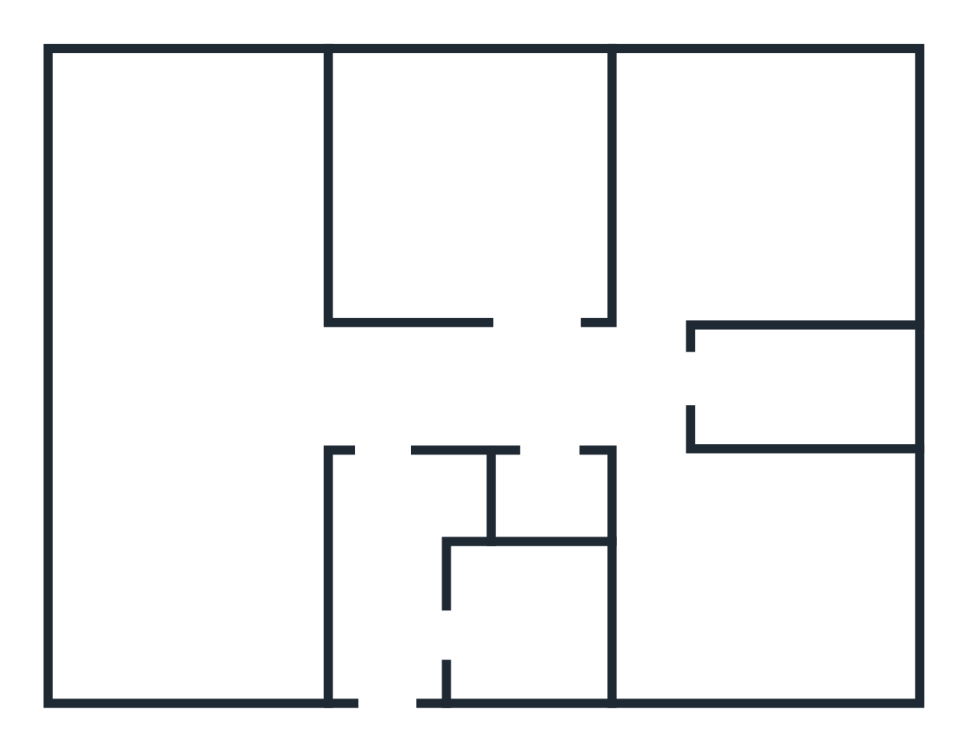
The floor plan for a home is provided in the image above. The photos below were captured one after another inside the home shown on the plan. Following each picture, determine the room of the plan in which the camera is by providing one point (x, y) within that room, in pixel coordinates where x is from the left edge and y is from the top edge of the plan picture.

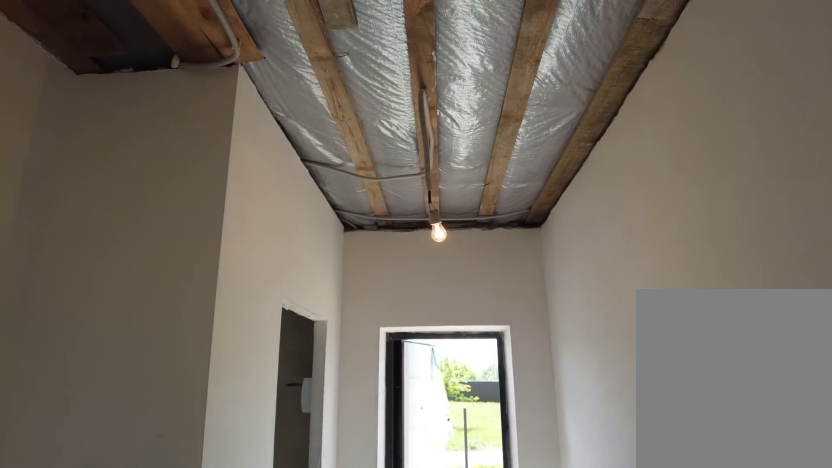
(379, 526)
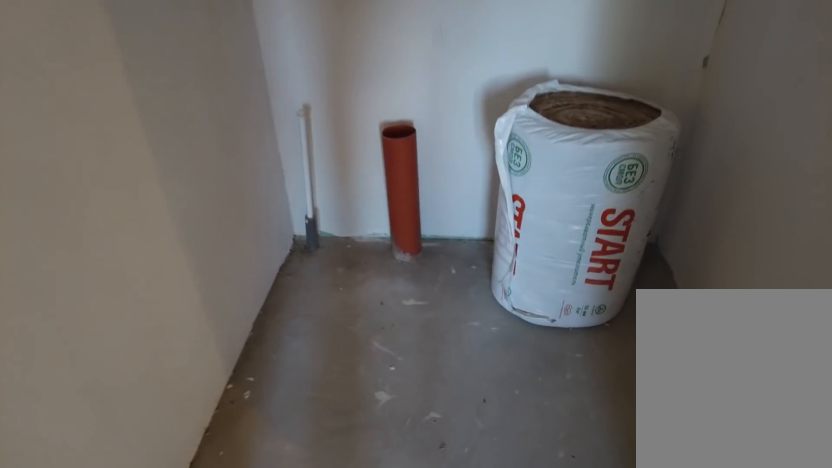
(563, 410)
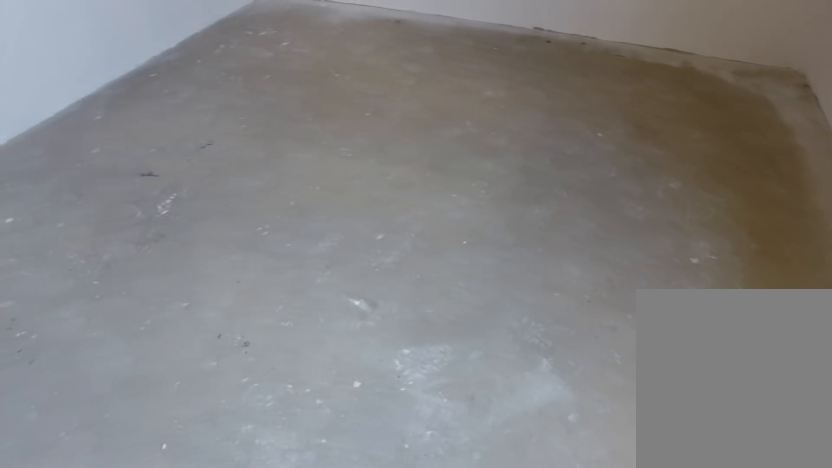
(700, 607)
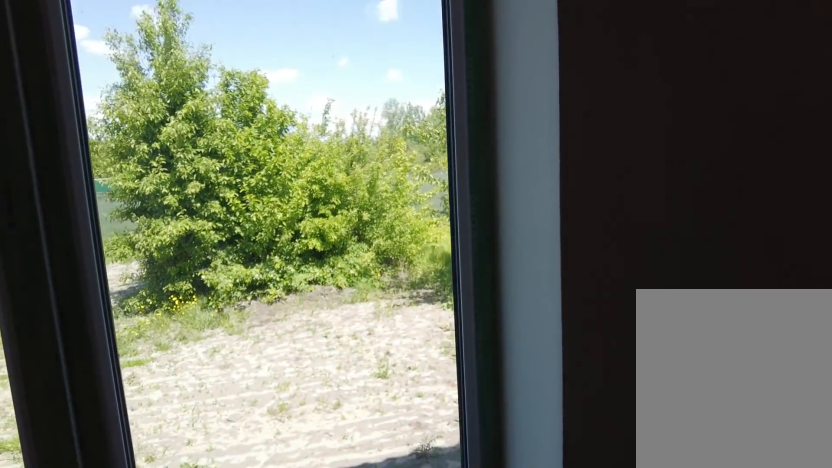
(674, 266)
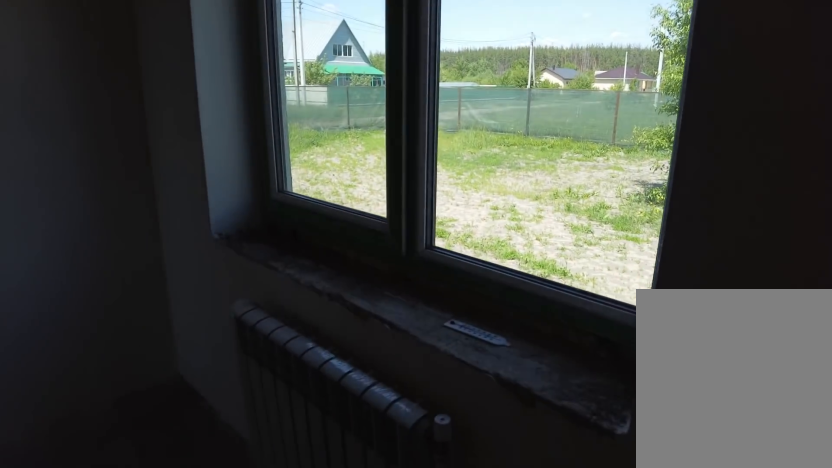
(674, 266)
